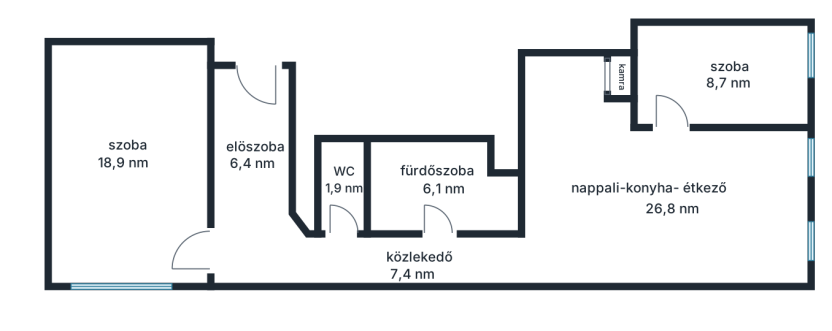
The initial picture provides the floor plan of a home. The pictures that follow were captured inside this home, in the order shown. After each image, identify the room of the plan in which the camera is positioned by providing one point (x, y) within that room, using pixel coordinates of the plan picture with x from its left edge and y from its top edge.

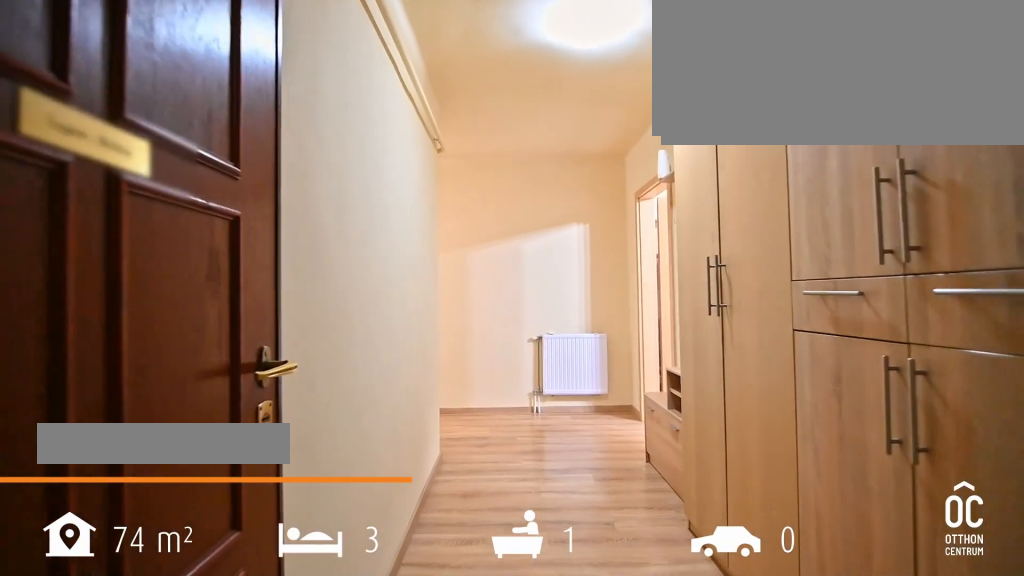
(250, 170)
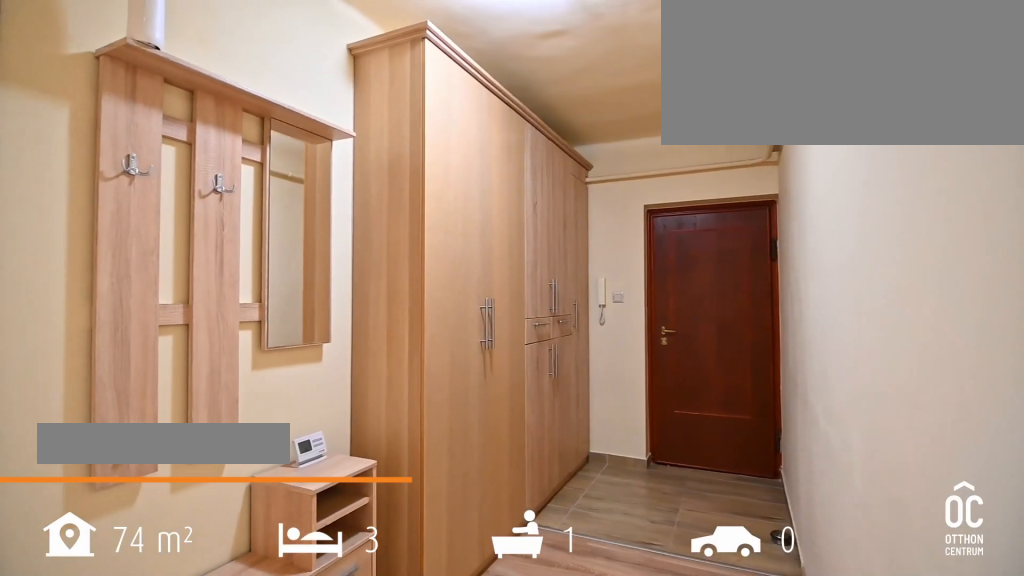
(250, 170)
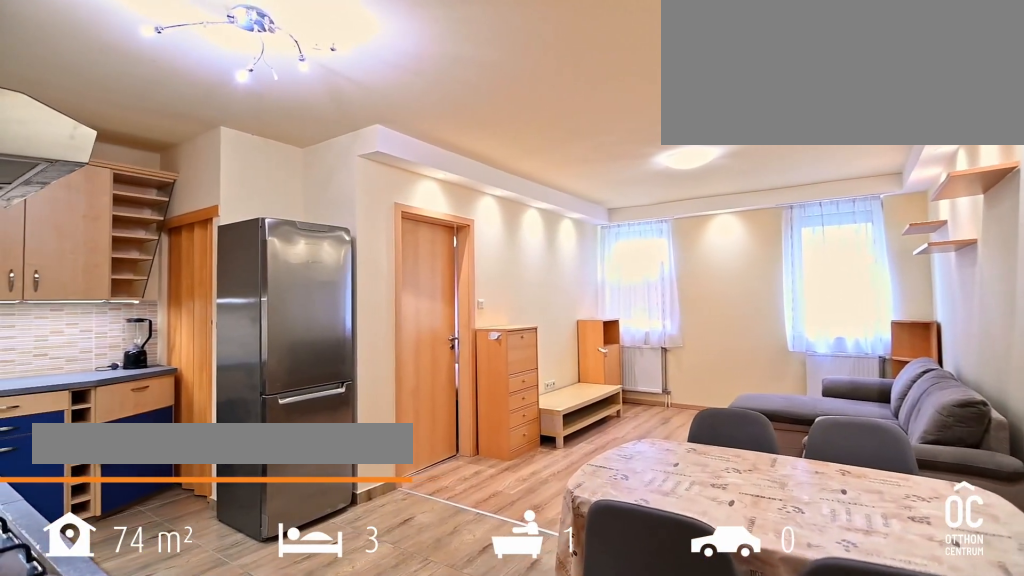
(663, 200)
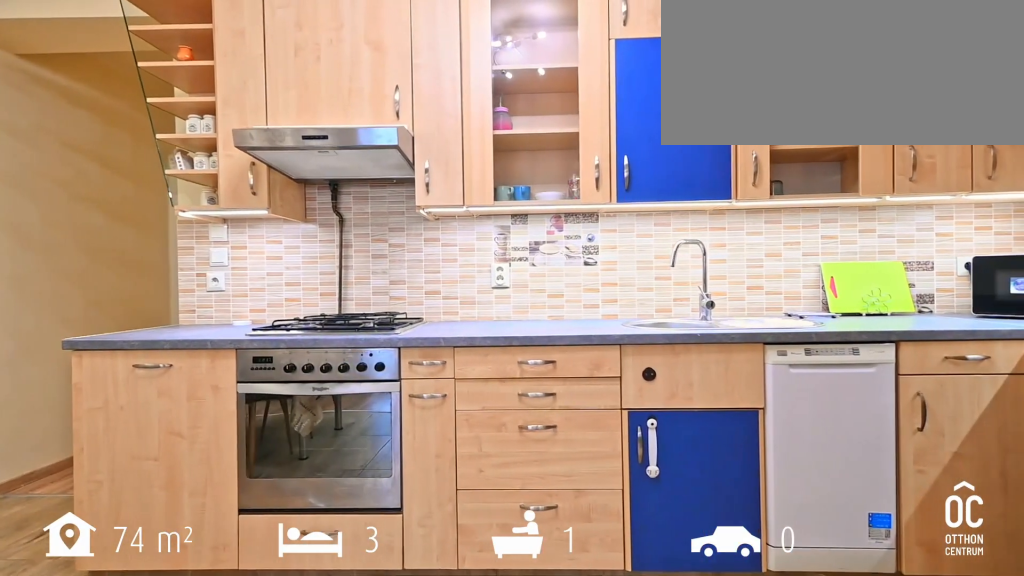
(663, 200)
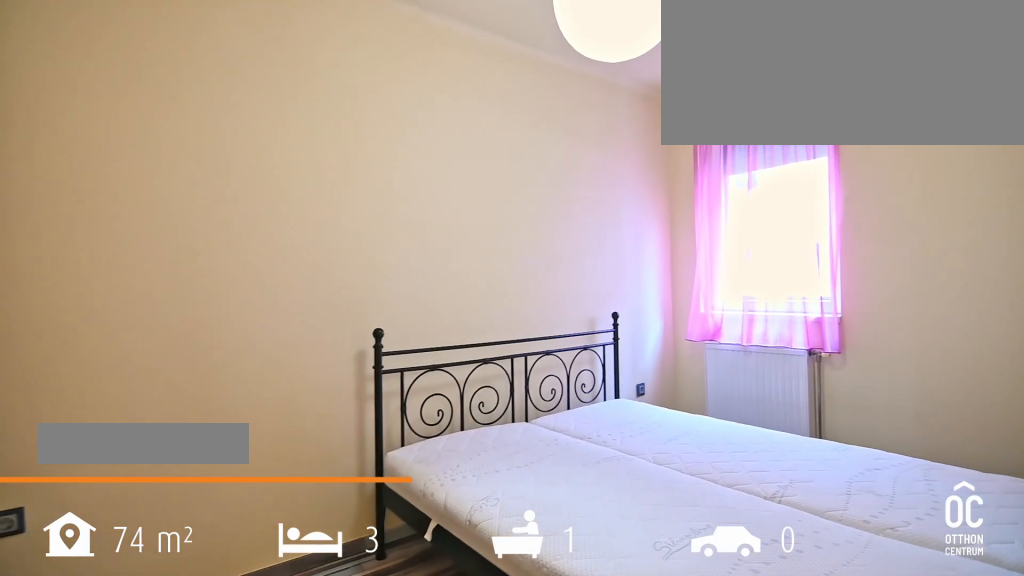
(722, 71)
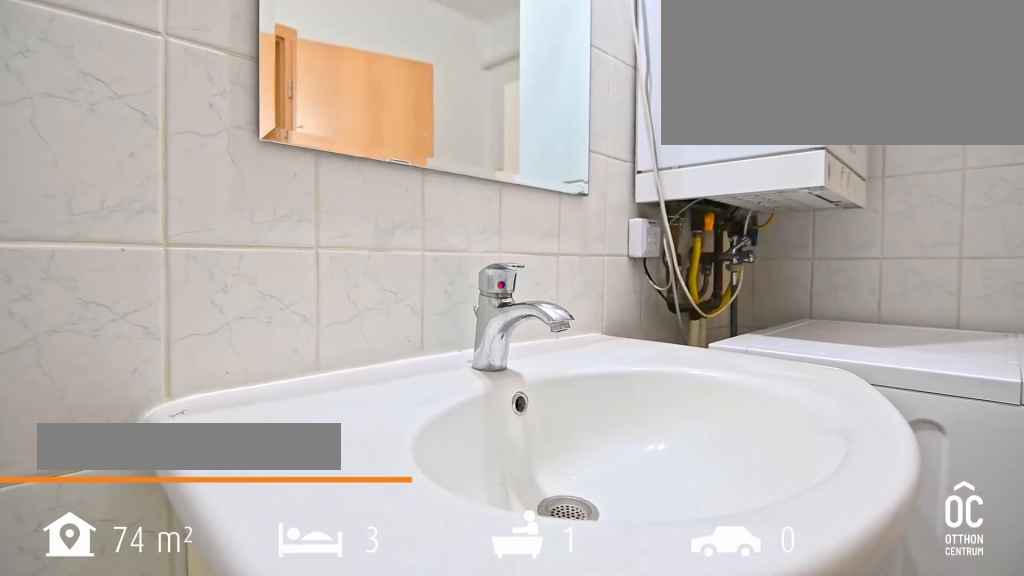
(431, 184)
